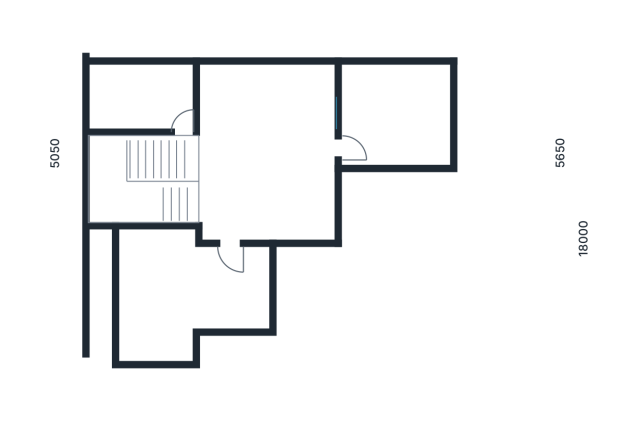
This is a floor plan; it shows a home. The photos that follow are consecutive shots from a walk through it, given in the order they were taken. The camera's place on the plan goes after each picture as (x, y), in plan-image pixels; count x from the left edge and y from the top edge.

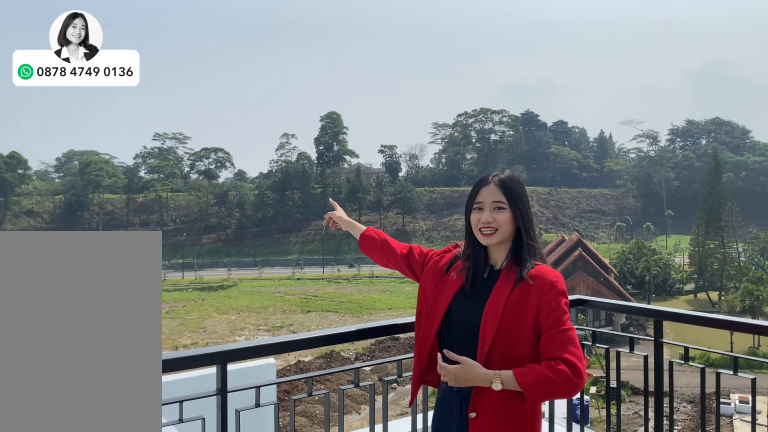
(394, 104)
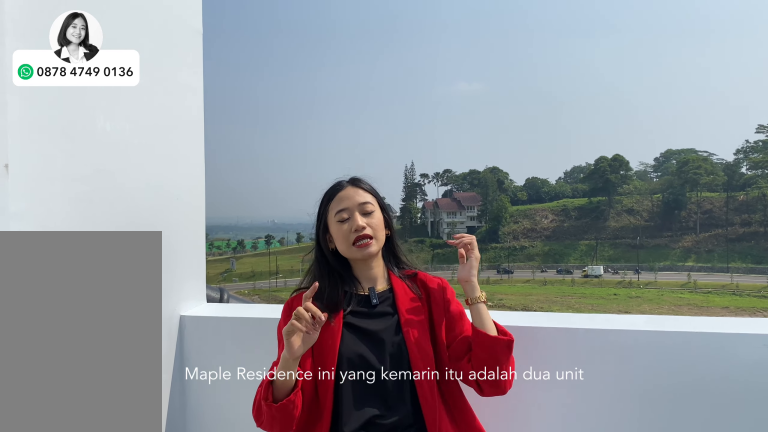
(394, 104)
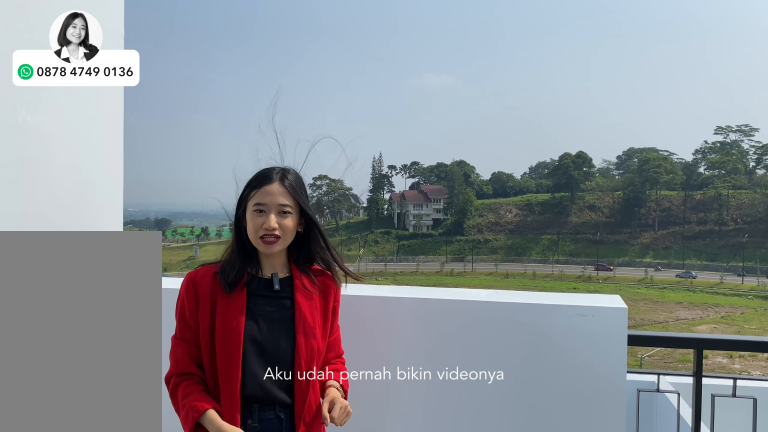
(394, 104)
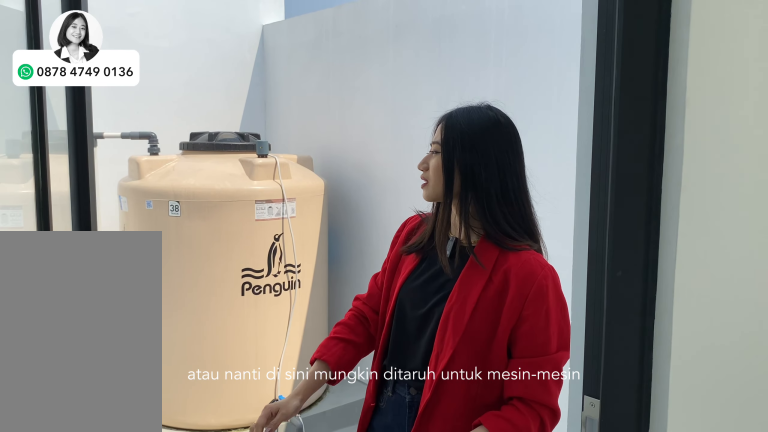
(142, 91)
